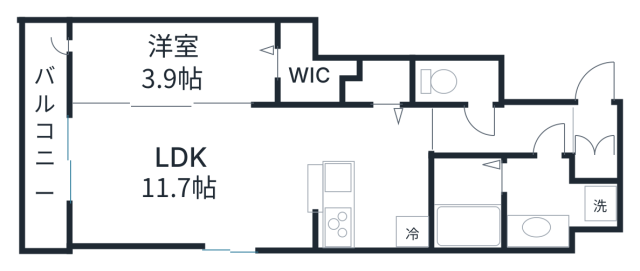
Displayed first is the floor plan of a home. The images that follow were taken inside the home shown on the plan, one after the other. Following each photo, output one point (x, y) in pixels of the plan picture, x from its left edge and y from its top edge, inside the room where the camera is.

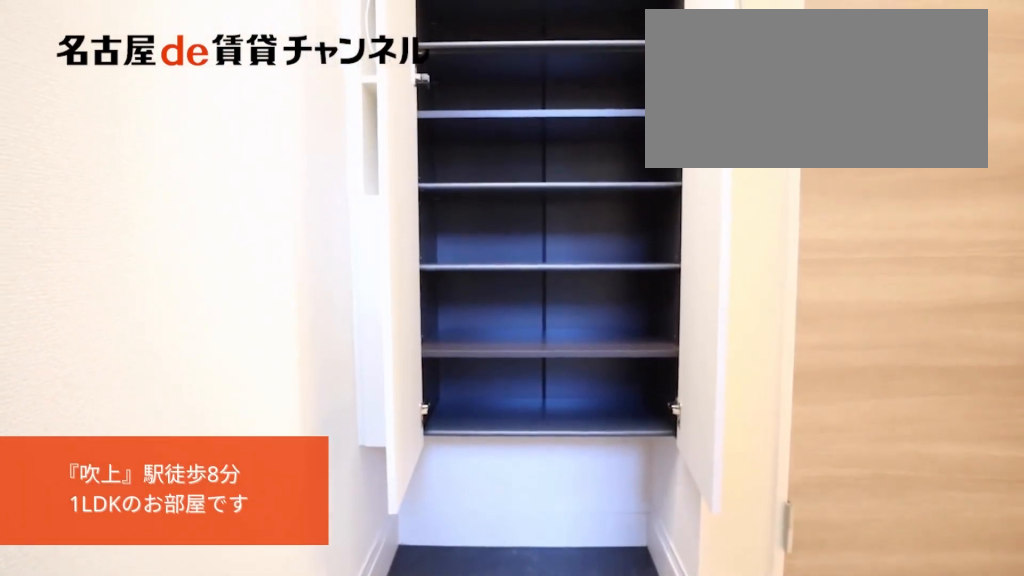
(596, 142)
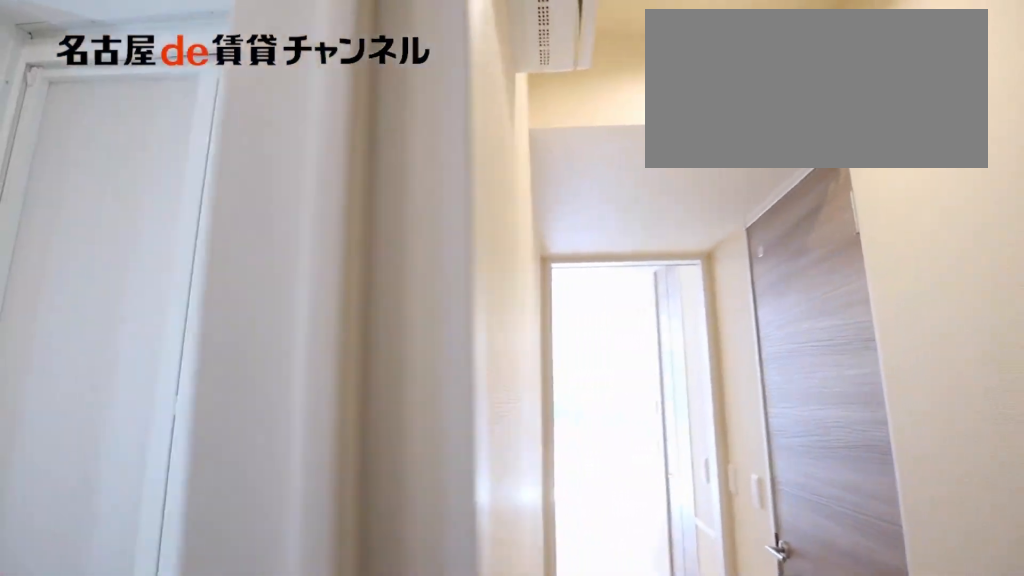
(595, 141)
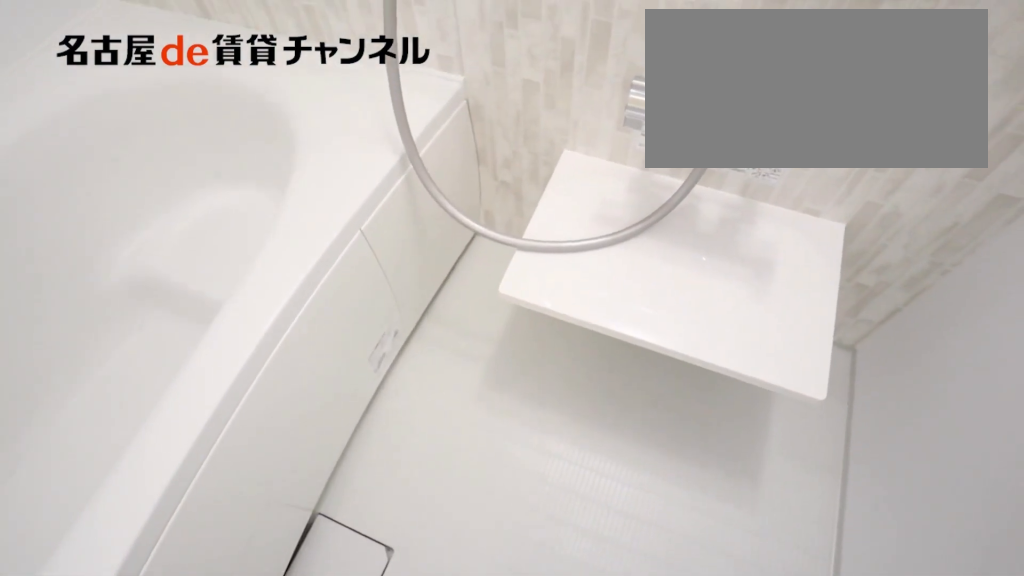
(466, 204)
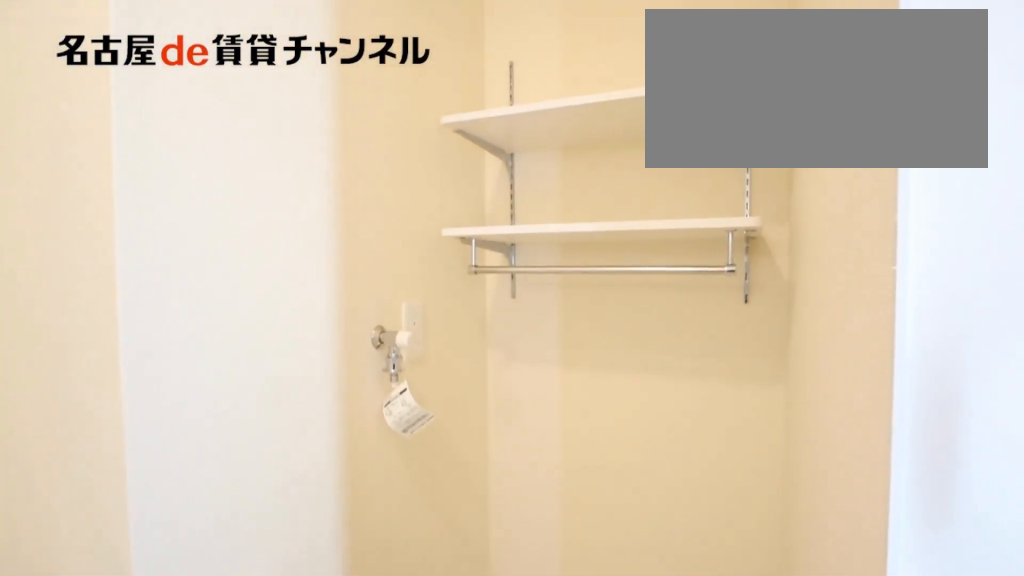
(554, 203)
